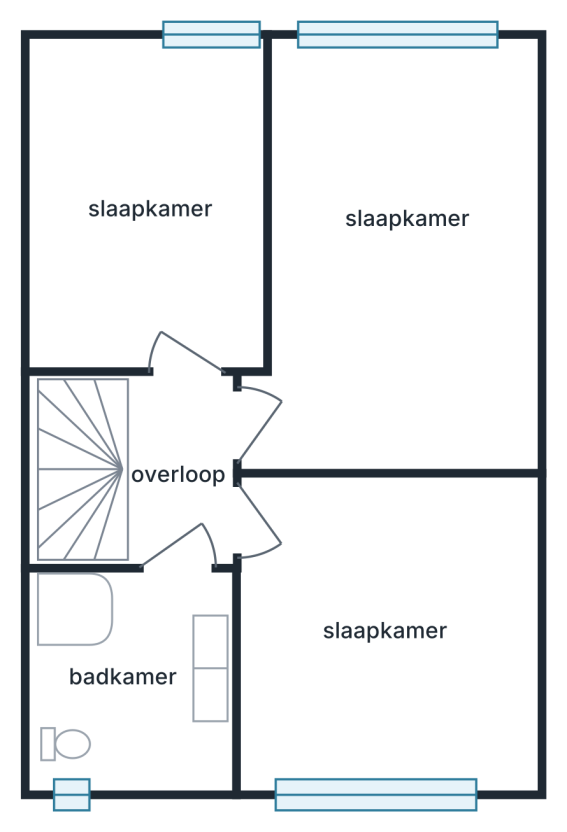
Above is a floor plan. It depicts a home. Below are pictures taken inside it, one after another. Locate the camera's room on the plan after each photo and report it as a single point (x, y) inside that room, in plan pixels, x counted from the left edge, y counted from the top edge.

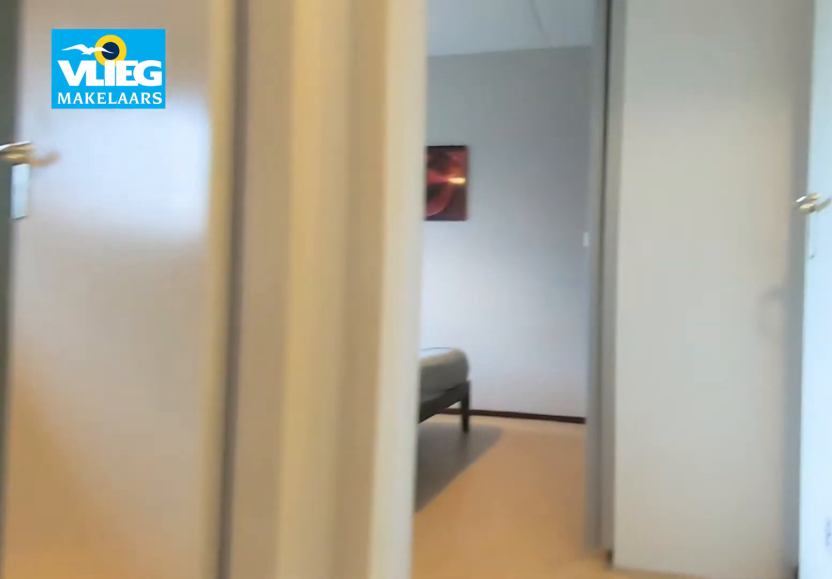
(178, 478)
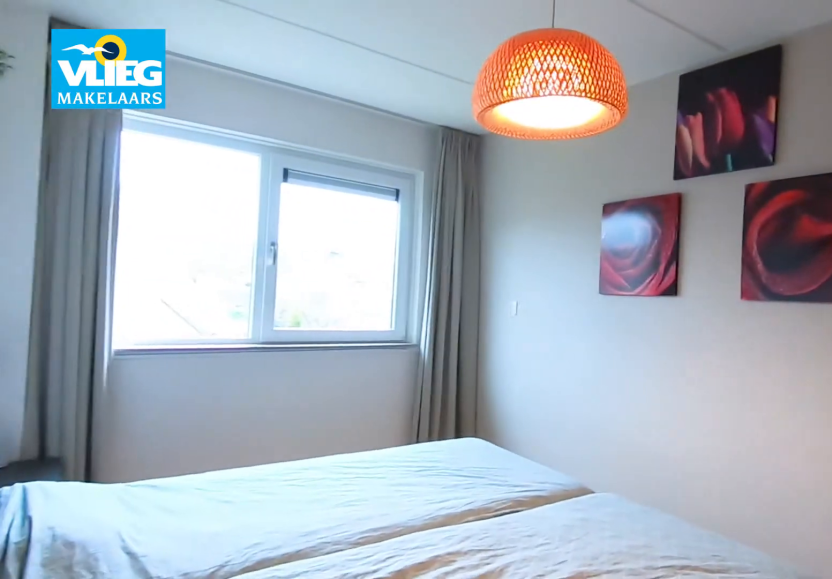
(394, 191)
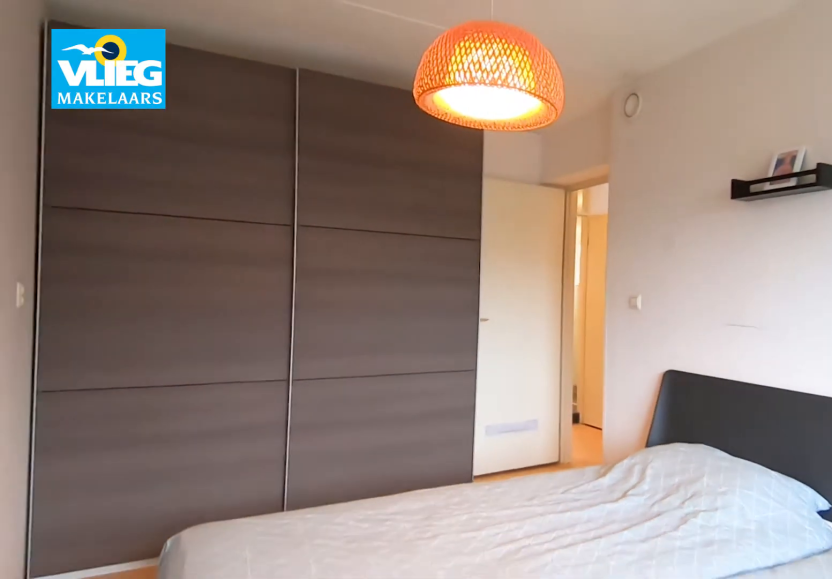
(394, 191)
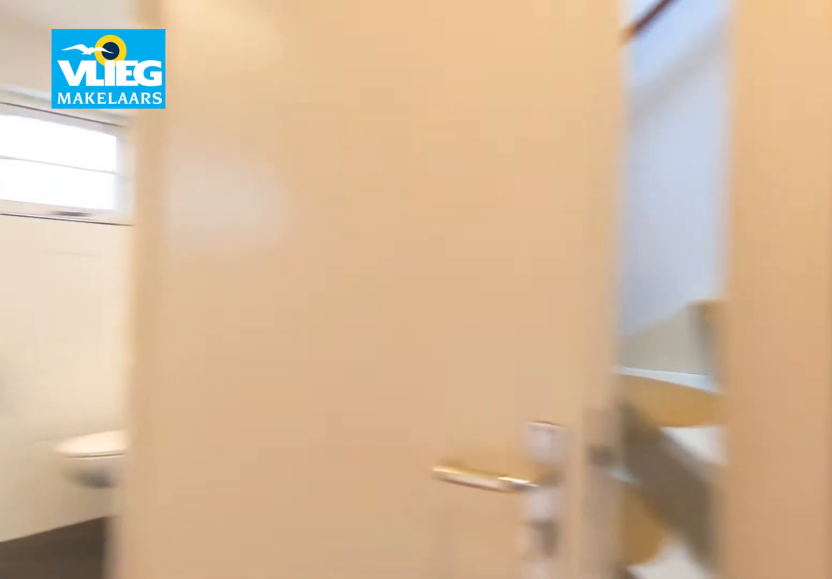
(177, 478)
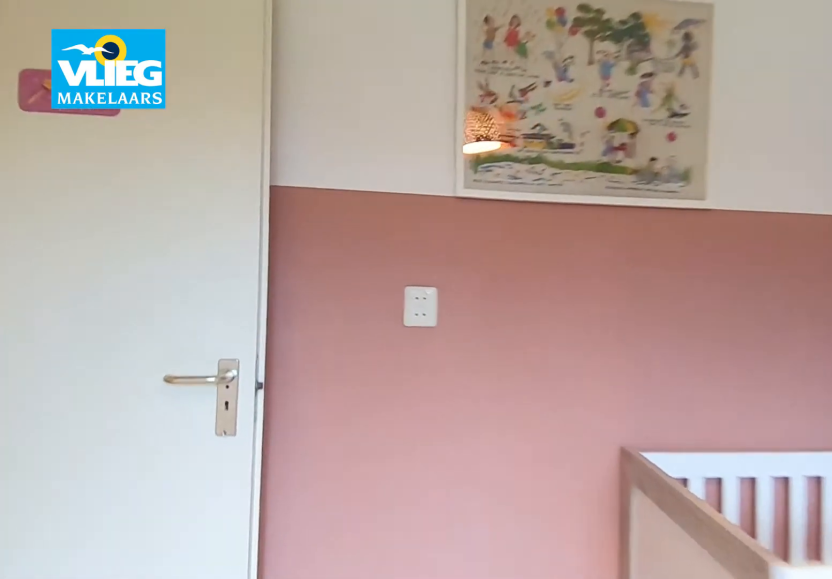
(384, 629)
